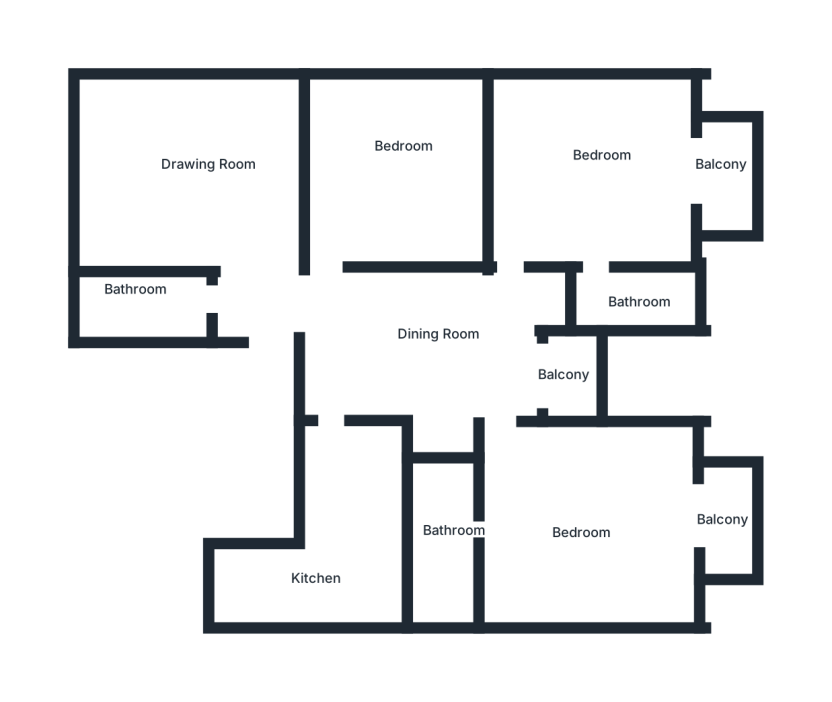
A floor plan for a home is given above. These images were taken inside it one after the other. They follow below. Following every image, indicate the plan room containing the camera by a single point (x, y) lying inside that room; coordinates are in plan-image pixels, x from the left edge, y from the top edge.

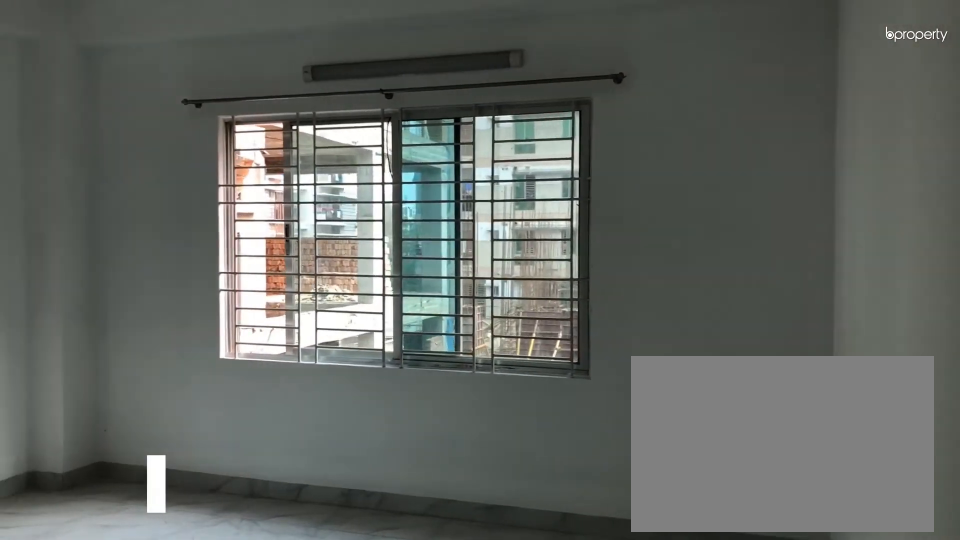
(183, 173)
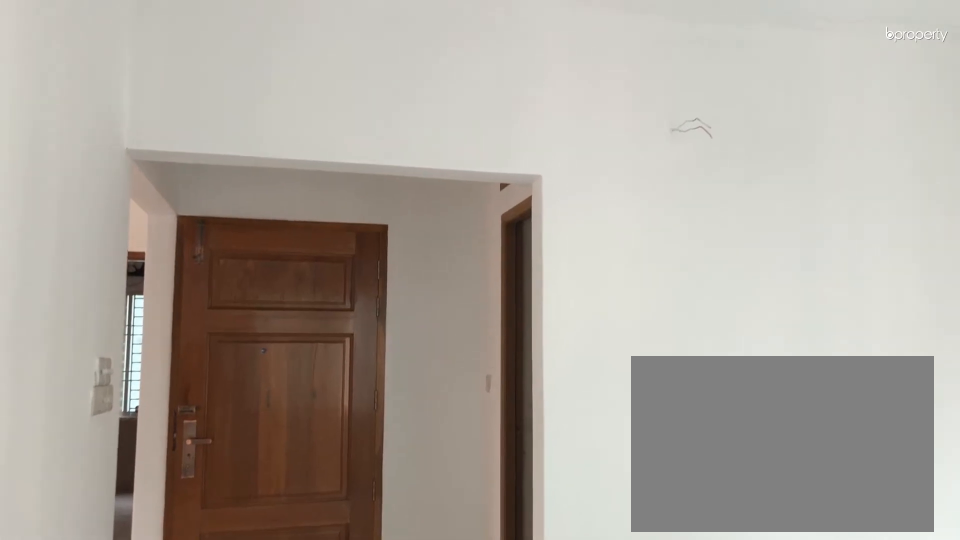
(183, 173)
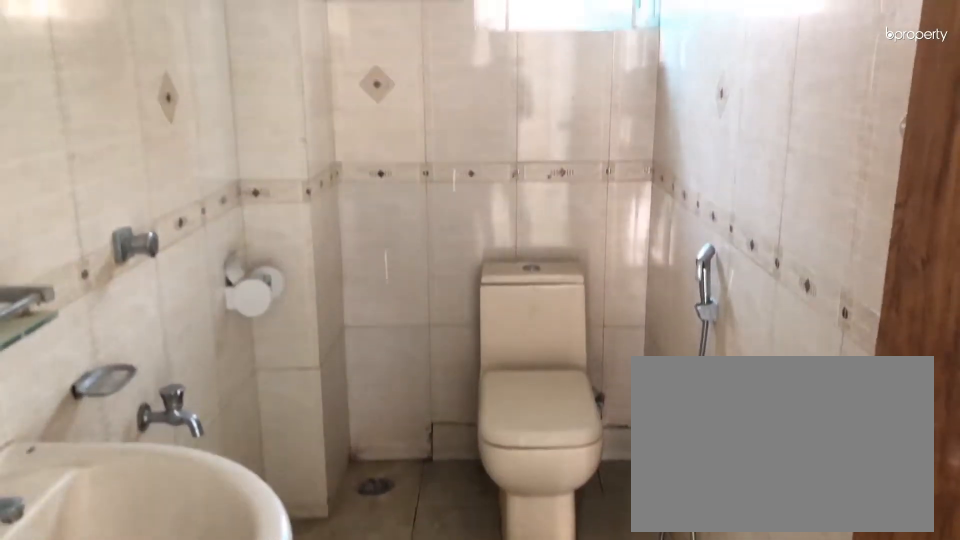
(147, 300)
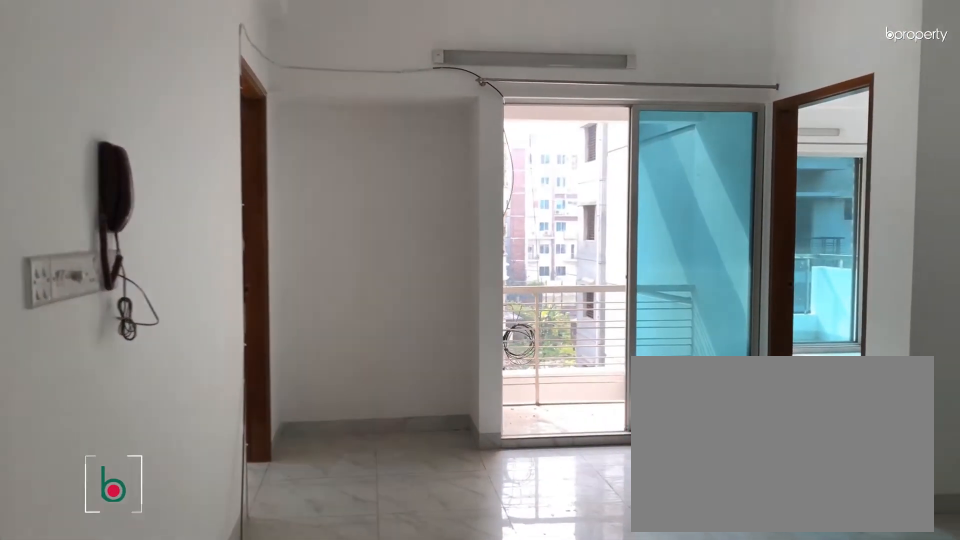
(350, 341)
